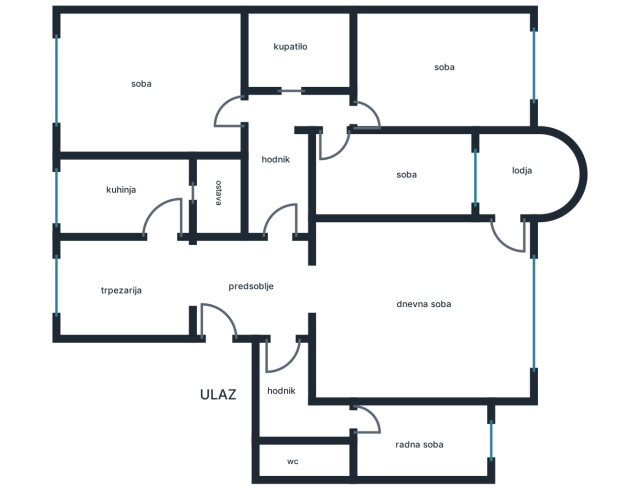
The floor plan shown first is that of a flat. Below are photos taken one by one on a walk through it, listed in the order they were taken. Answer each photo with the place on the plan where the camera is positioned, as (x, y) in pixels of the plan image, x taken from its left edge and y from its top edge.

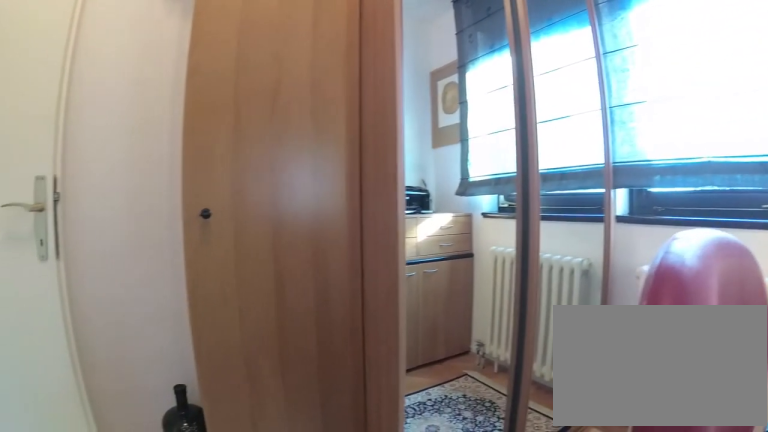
(389, 462)
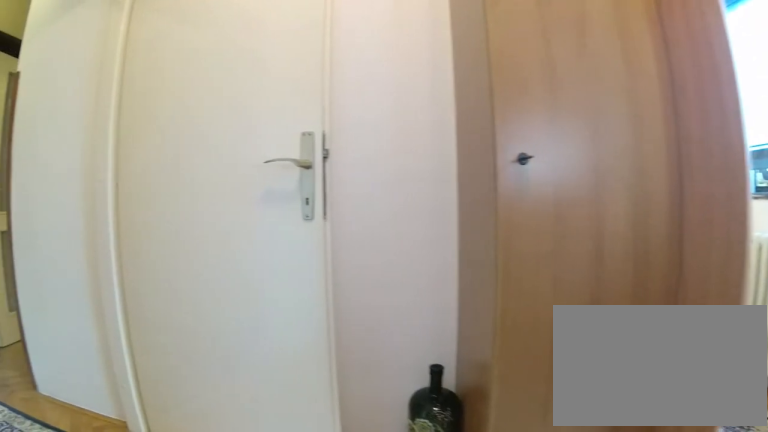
(408, 469)
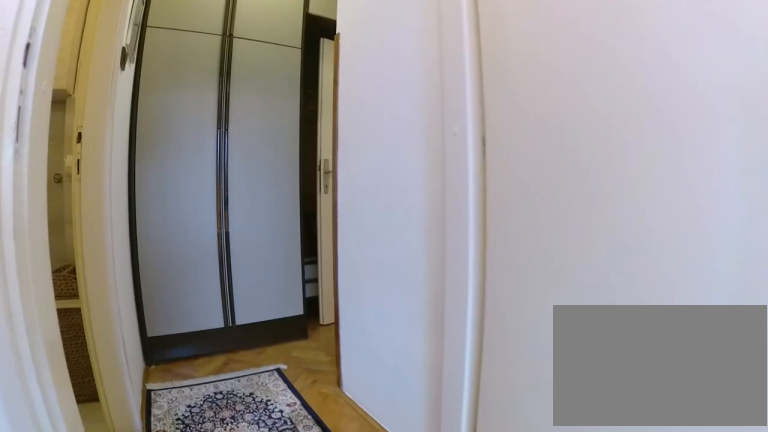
(401, 441)
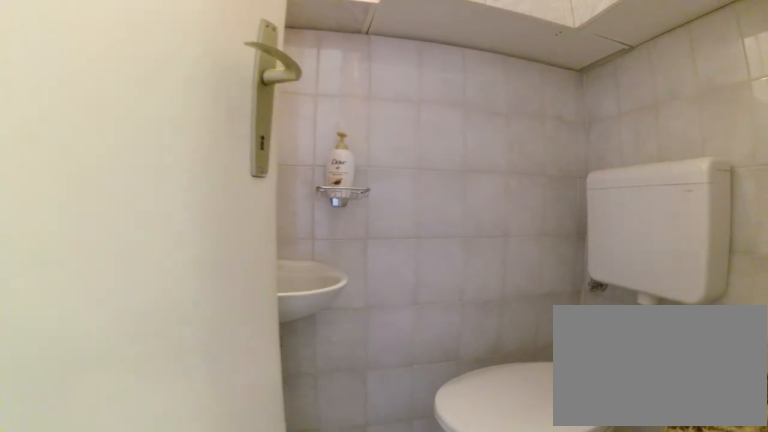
(326, 429)
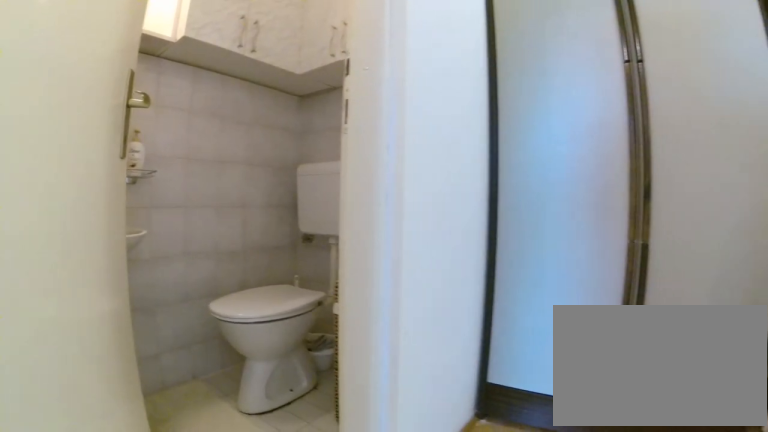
(348, 423)
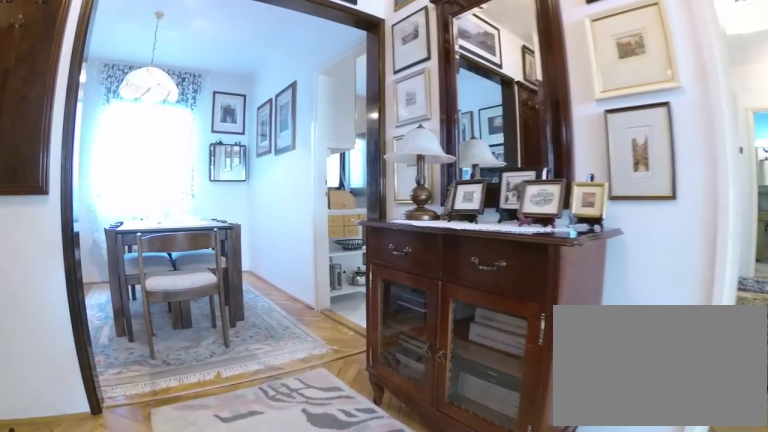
(264, 297)
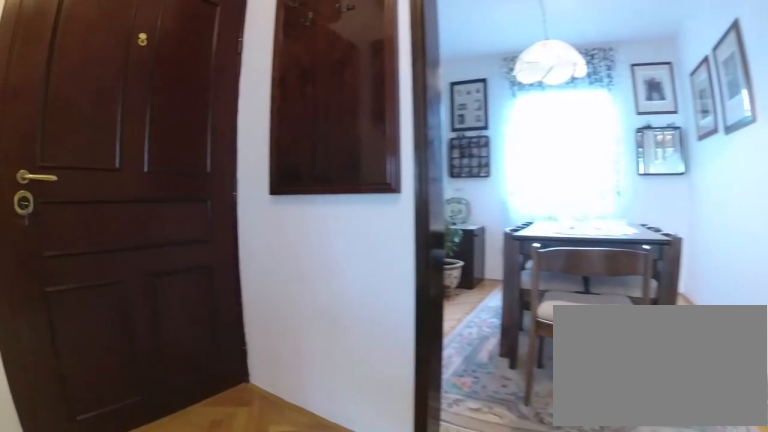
(247, 286)
